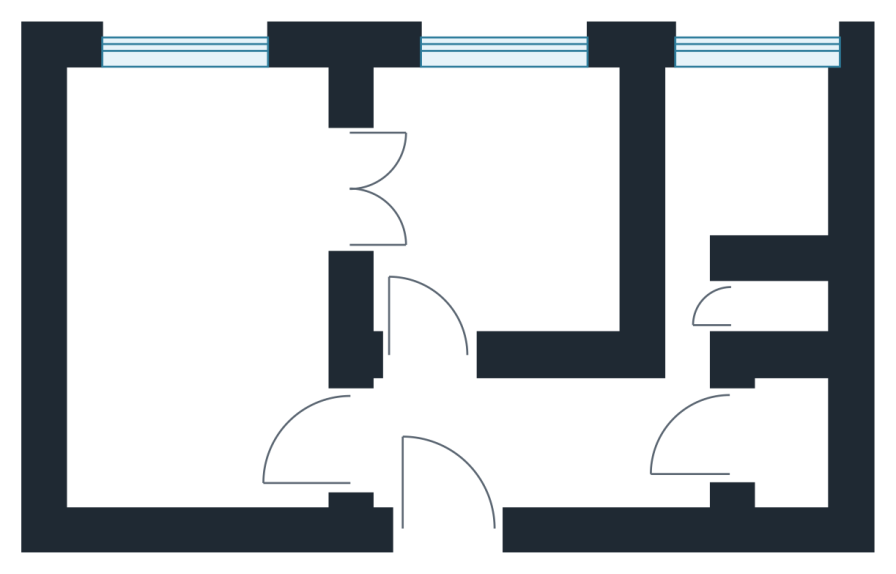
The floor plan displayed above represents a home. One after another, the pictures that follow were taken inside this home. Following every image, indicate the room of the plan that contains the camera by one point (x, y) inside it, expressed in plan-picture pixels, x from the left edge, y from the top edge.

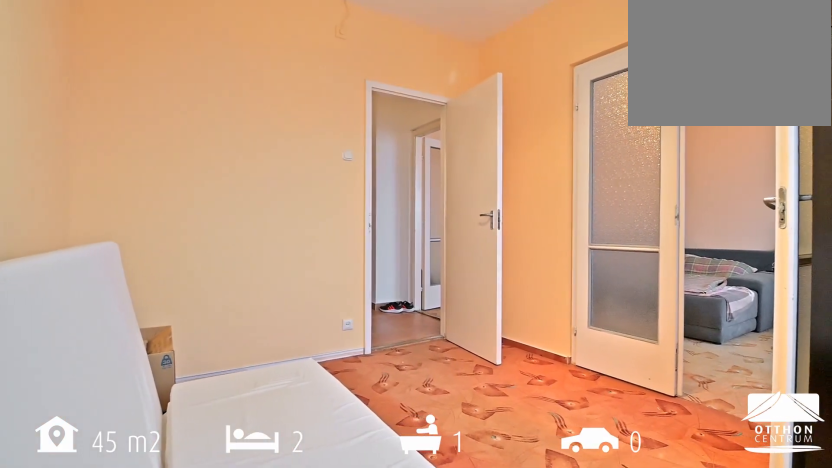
(508, 192)
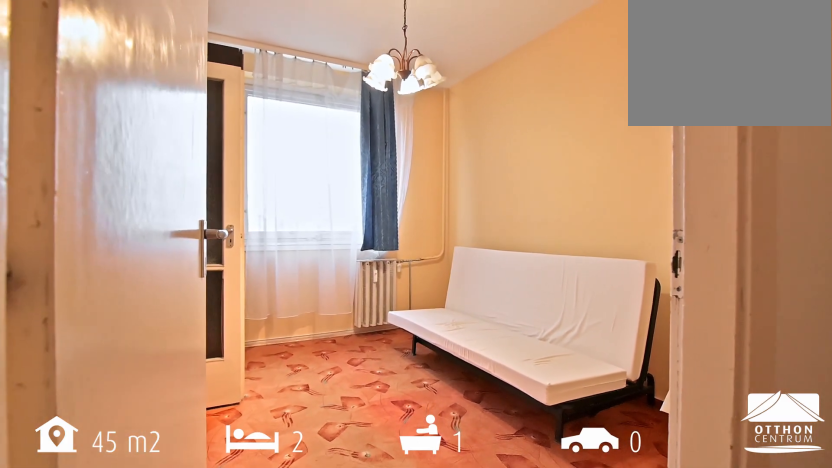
(508, 192)
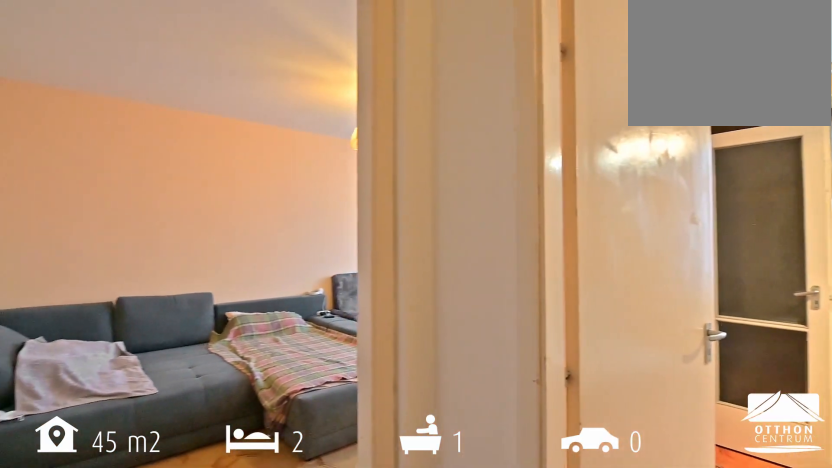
(529, 447)
